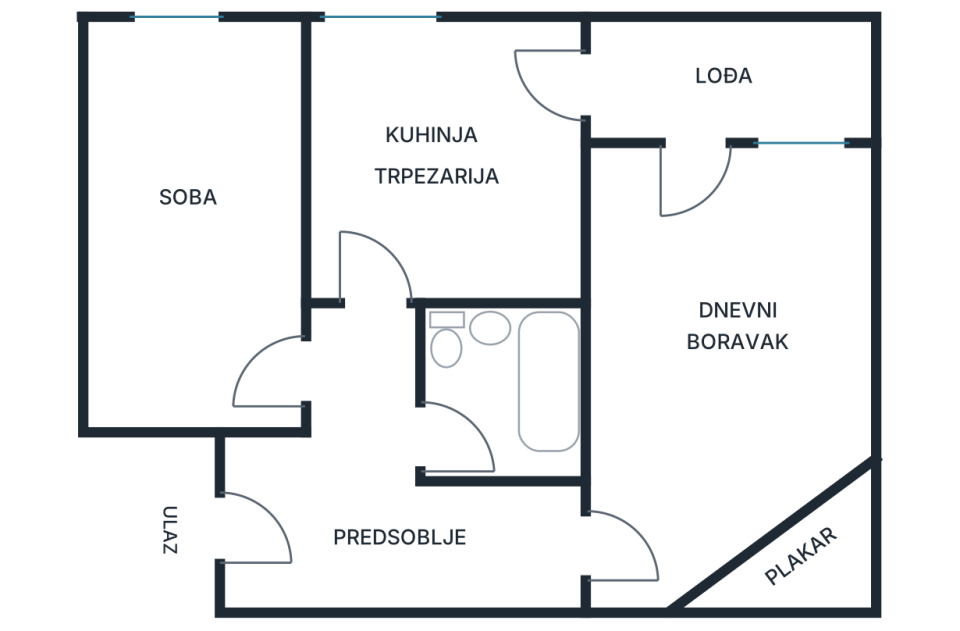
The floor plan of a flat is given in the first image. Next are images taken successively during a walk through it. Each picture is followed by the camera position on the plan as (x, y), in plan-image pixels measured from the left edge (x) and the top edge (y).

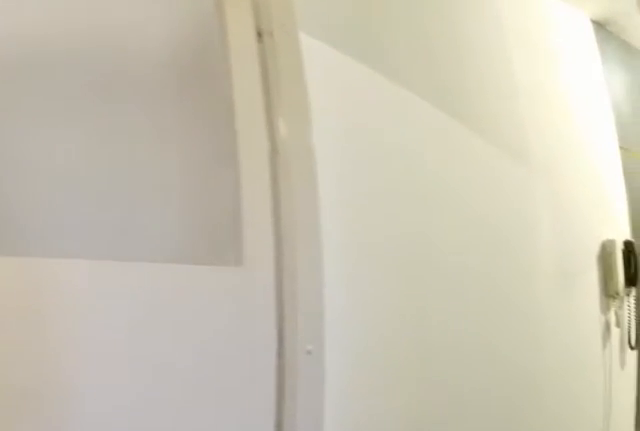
(643, 506)
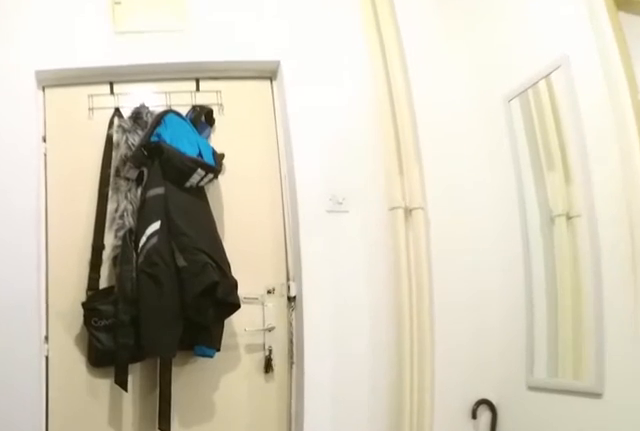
(423, 543)
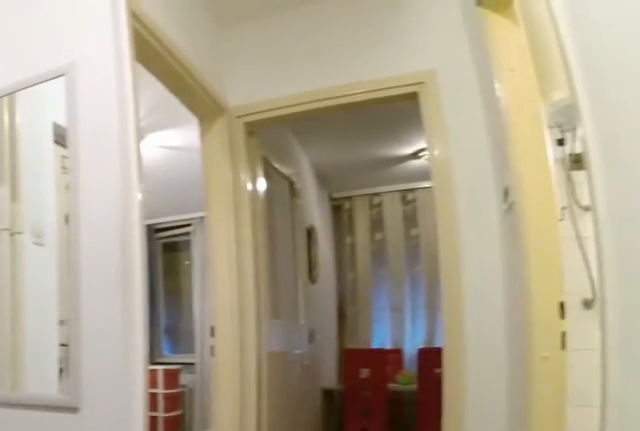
(371, 562)
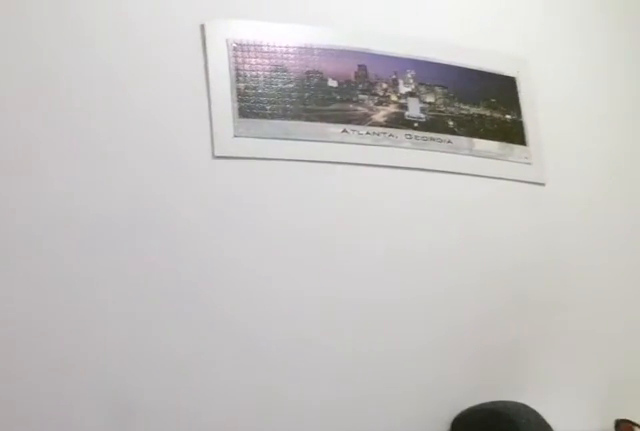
(259, 347)
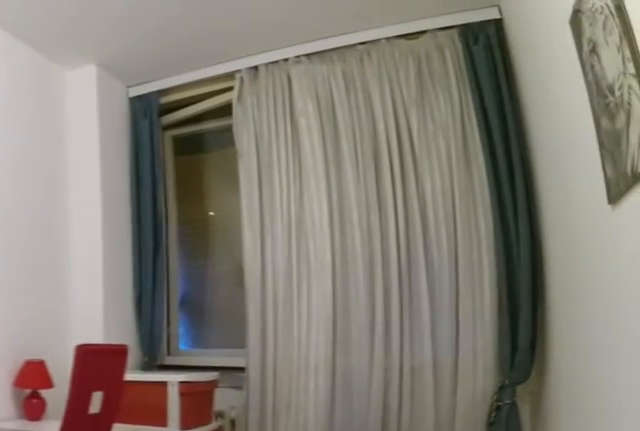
(239, 374)
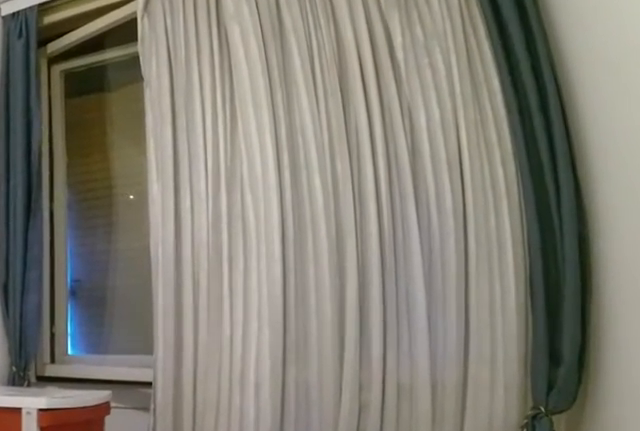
(218, 273)
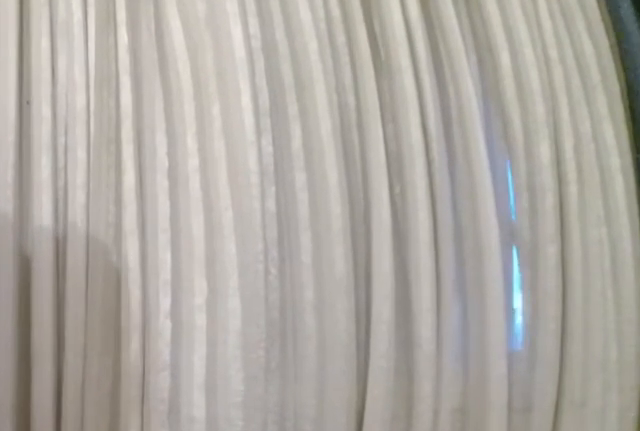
(193, 152)
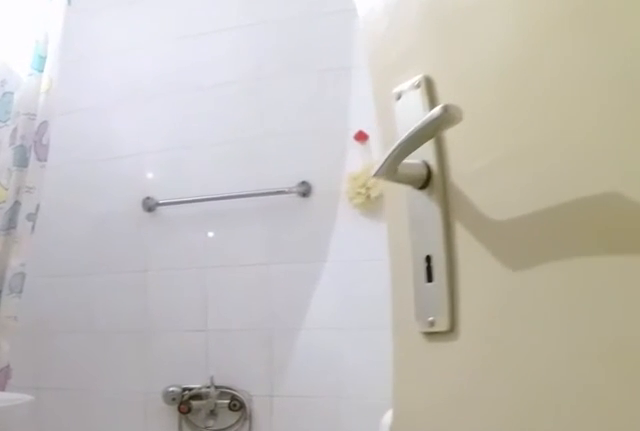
(402, 427)
